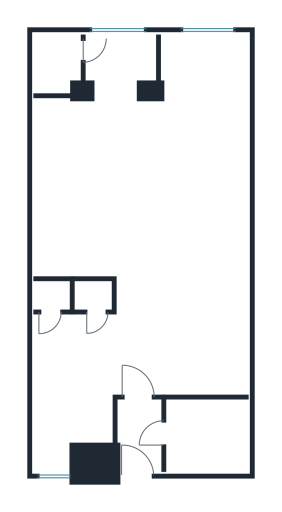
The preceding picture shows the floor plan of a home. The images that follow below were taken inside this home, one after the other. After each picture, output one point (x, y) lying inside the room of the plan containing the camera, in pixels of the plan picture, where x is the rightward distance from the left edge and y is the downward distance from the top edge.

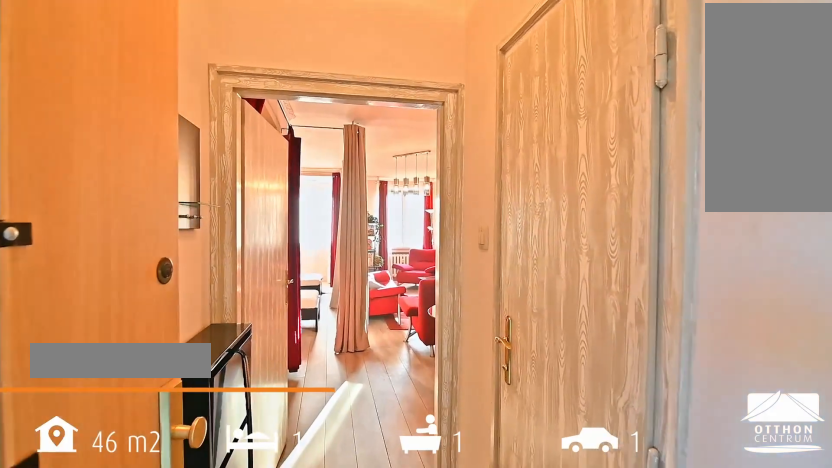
(140, 437)
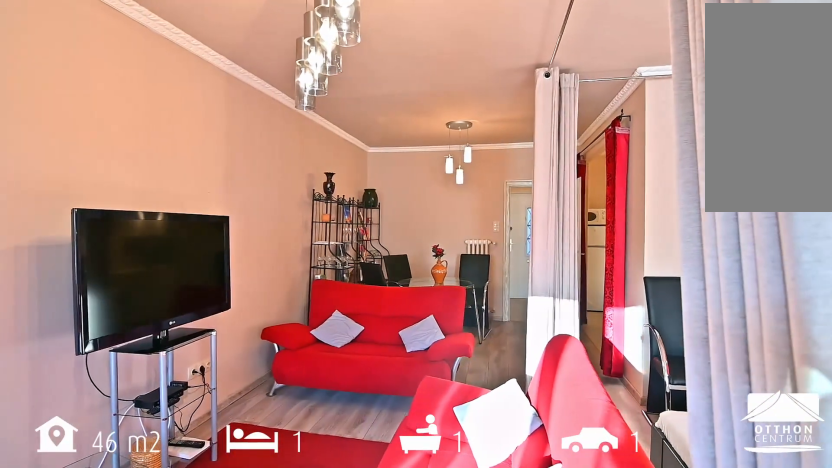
(153, 208)
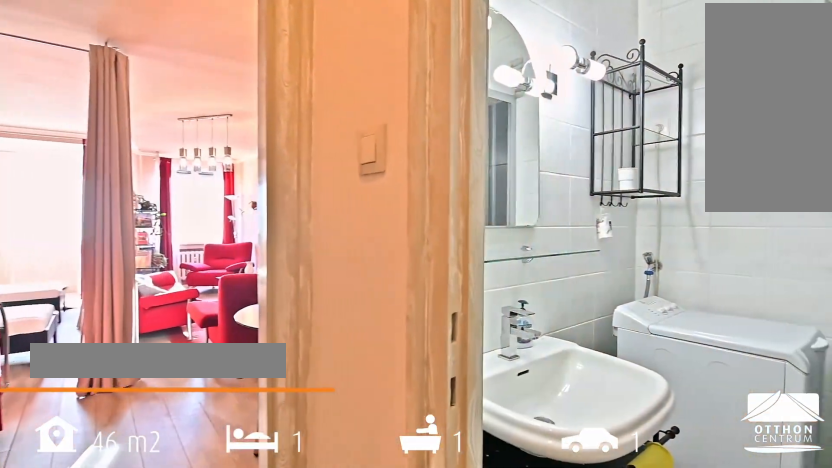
(206, 436)
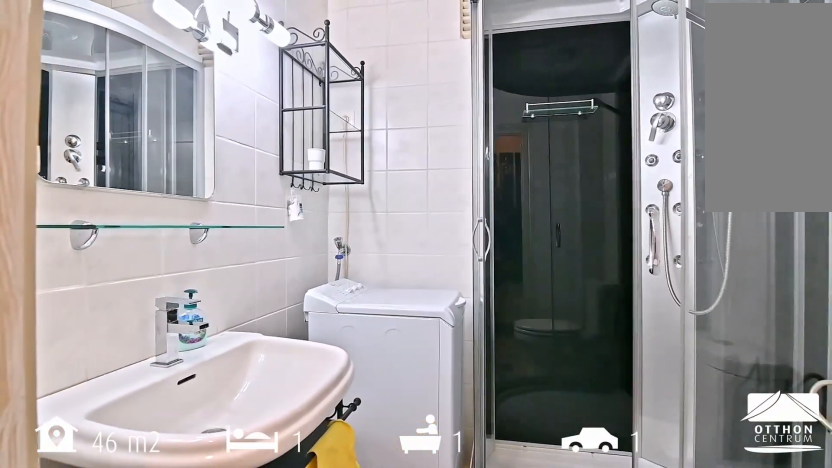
(205, 437)
